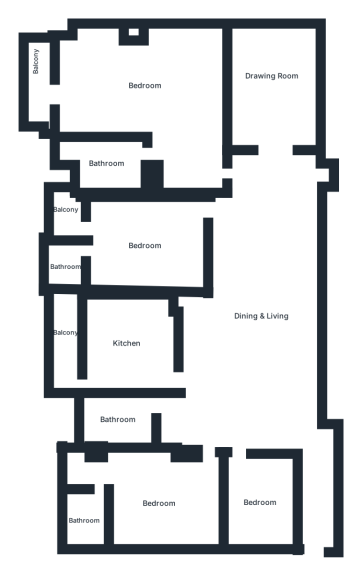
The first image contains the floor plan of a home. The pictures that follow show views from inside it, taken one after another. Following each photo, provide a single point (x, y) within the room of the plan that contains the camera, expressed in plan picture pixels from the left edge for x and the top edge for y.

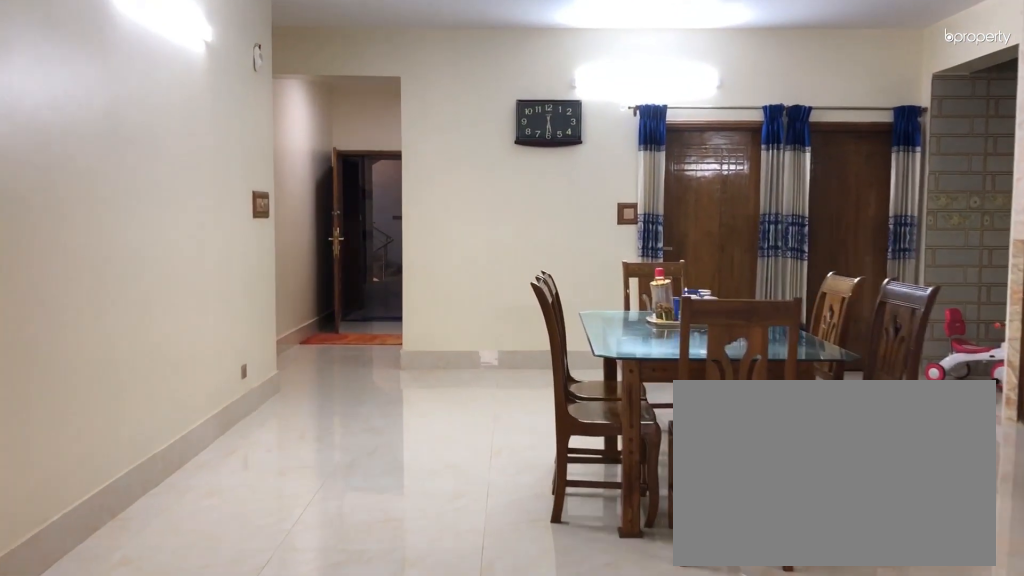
(255, 354)
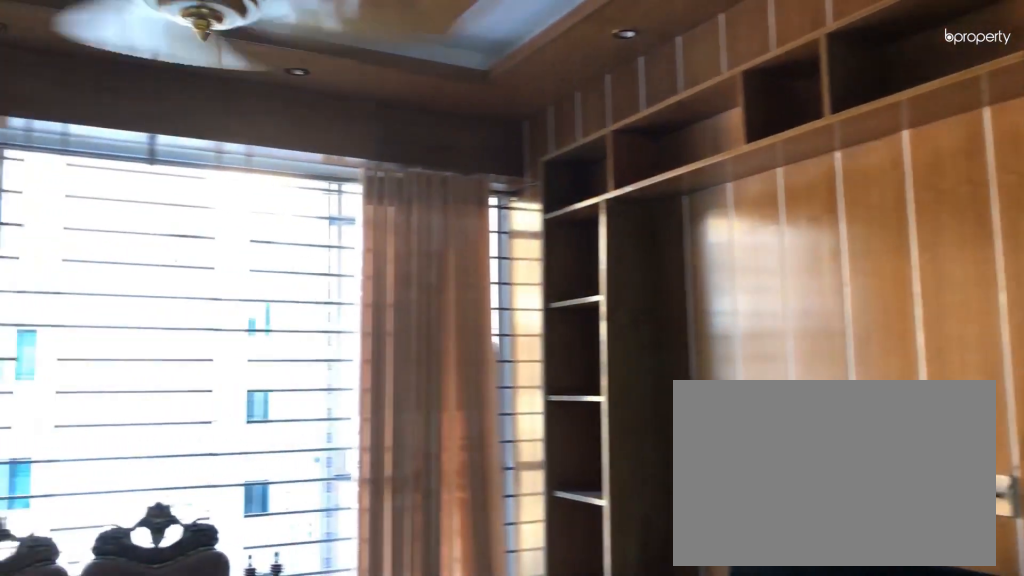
(274, 85)
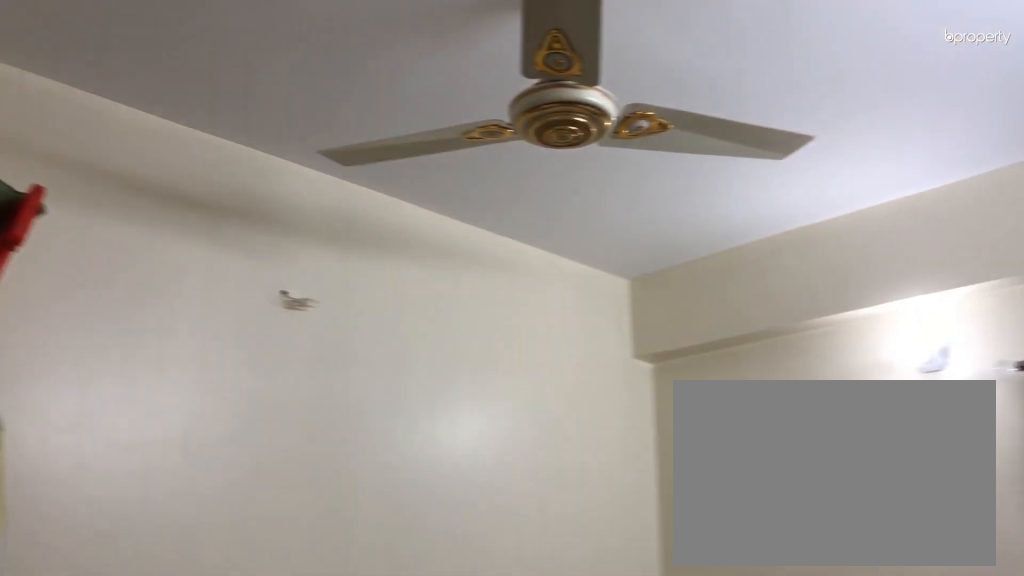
(261, 505)
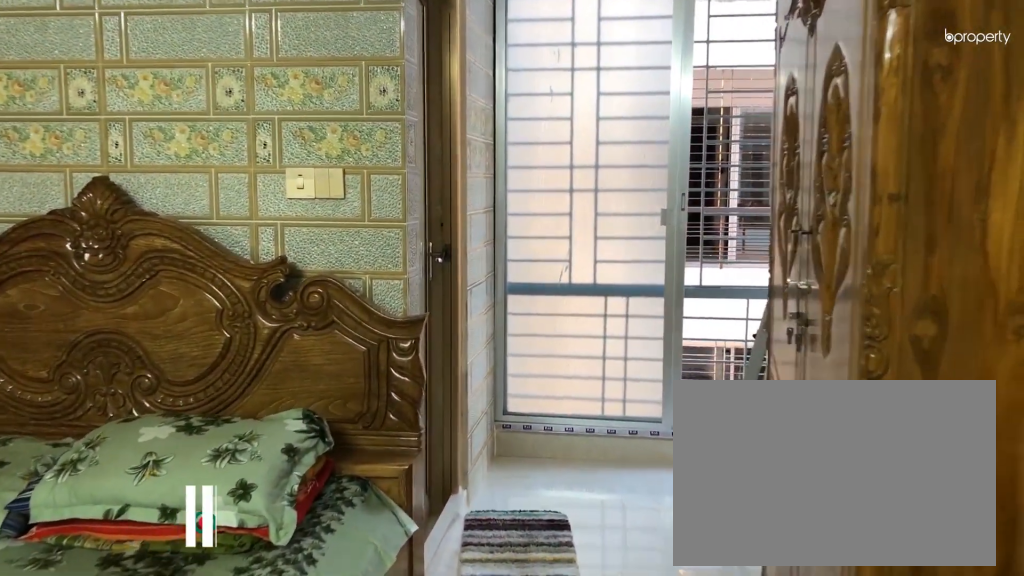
(162, 505)
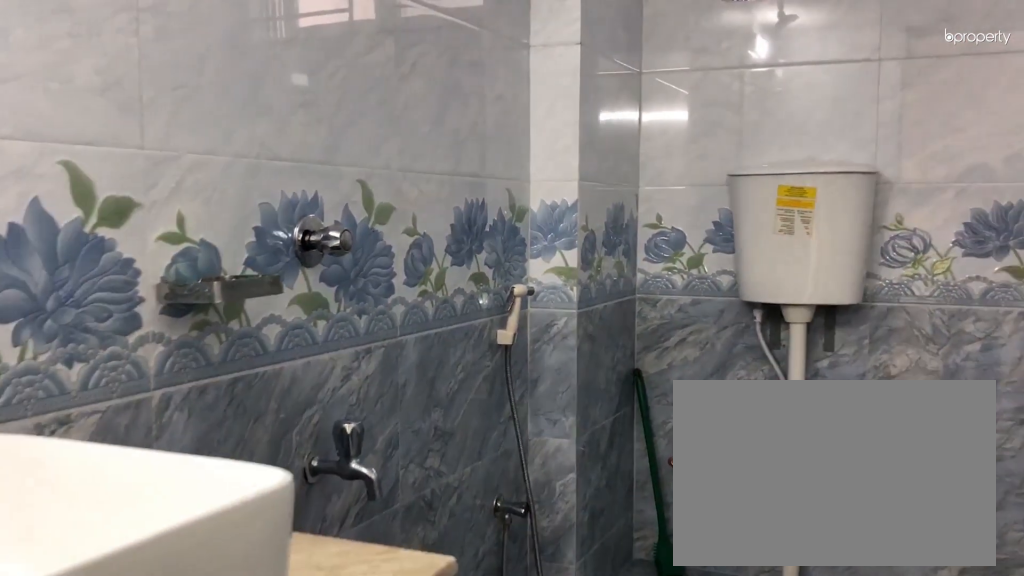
(114, 418)
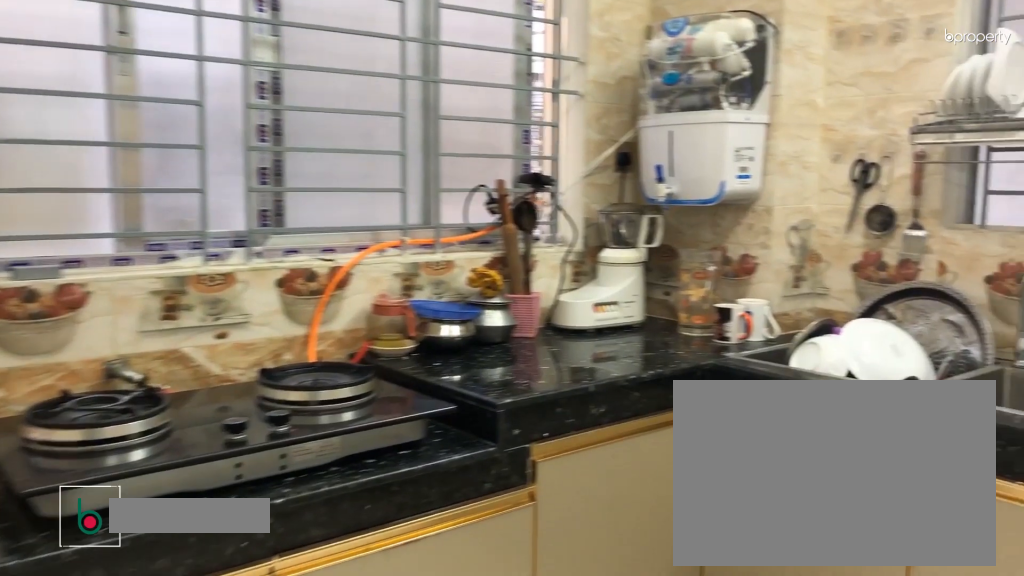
(128, 355)
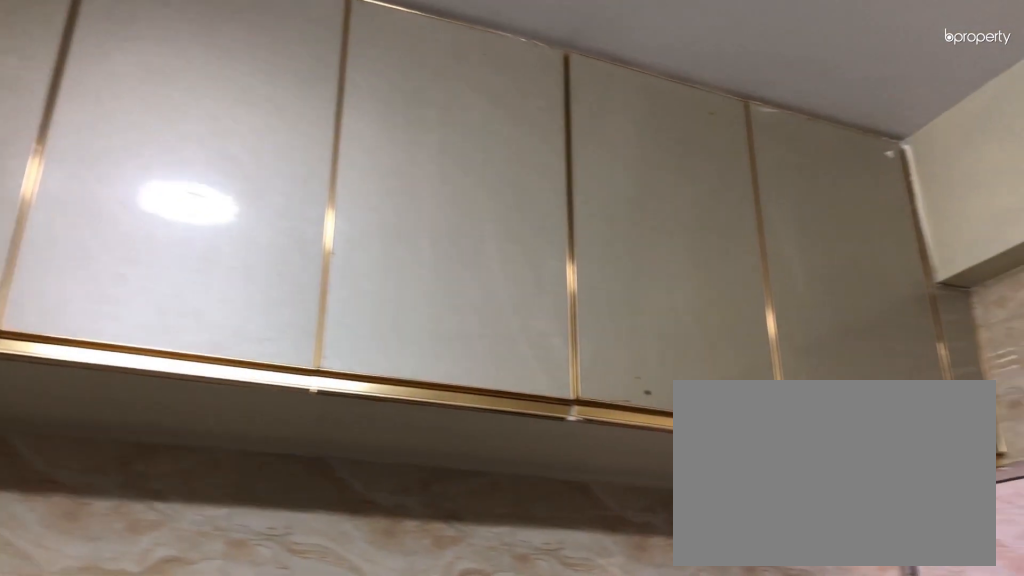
(125, 343)
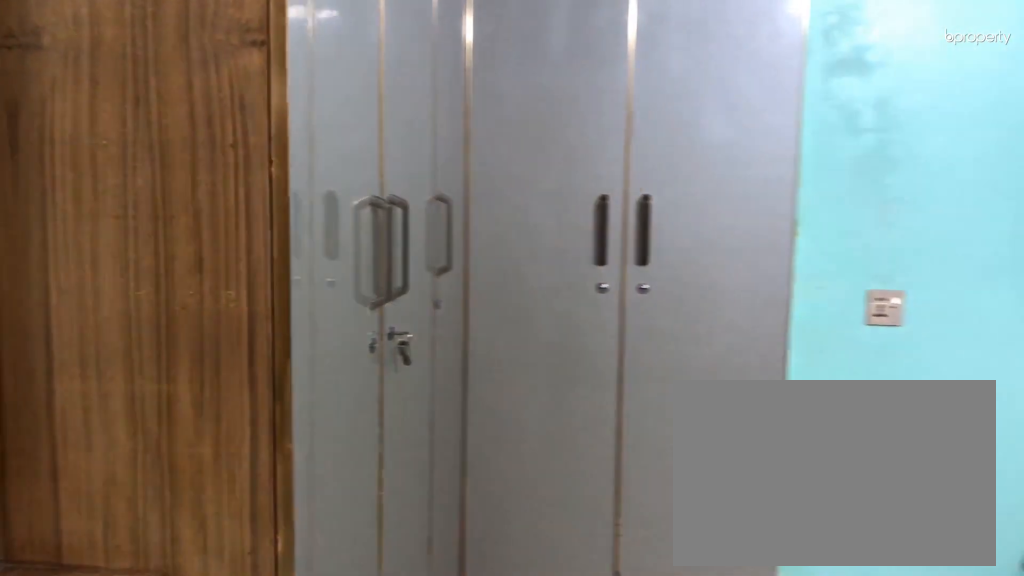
(146, 243)
